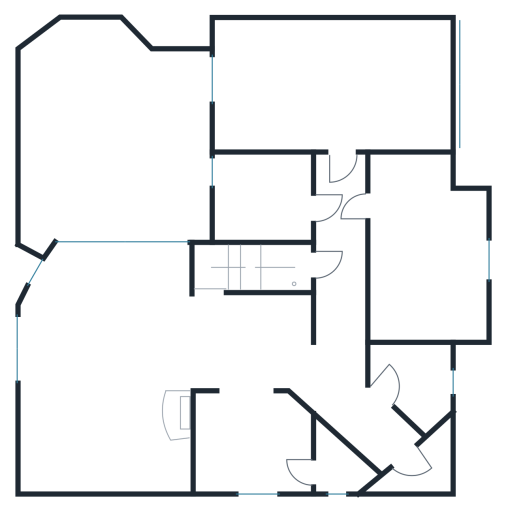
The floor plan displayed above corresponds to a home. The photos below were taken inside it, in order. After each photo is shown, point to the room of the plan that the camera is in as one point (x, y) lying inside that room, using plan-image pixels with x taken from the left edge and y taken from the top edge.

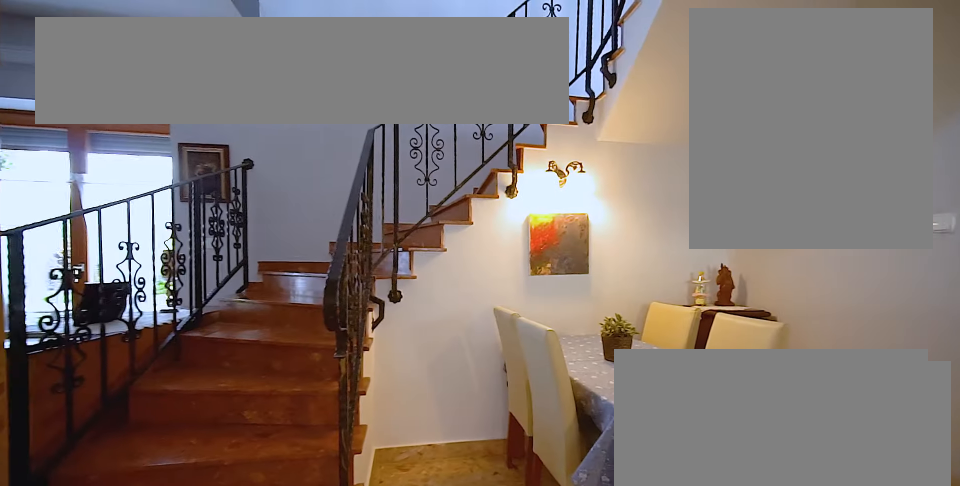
(251, 347)
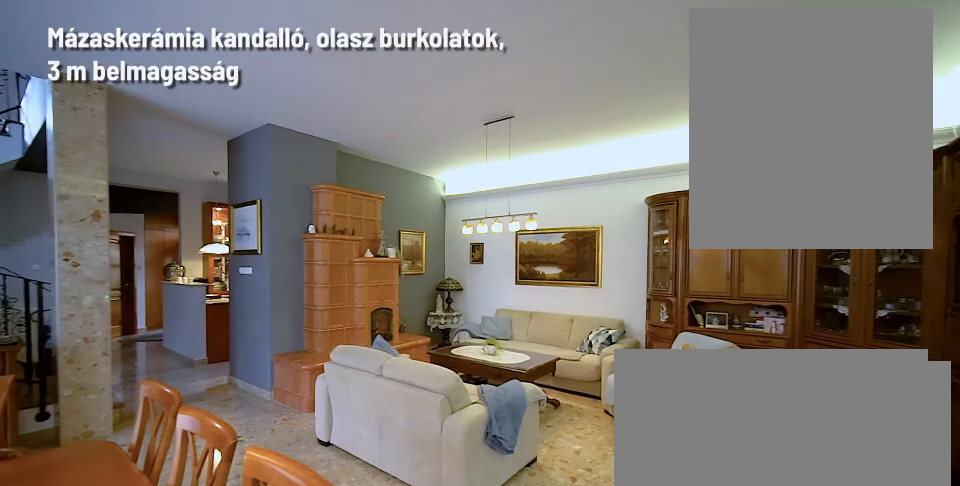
(106, 375)
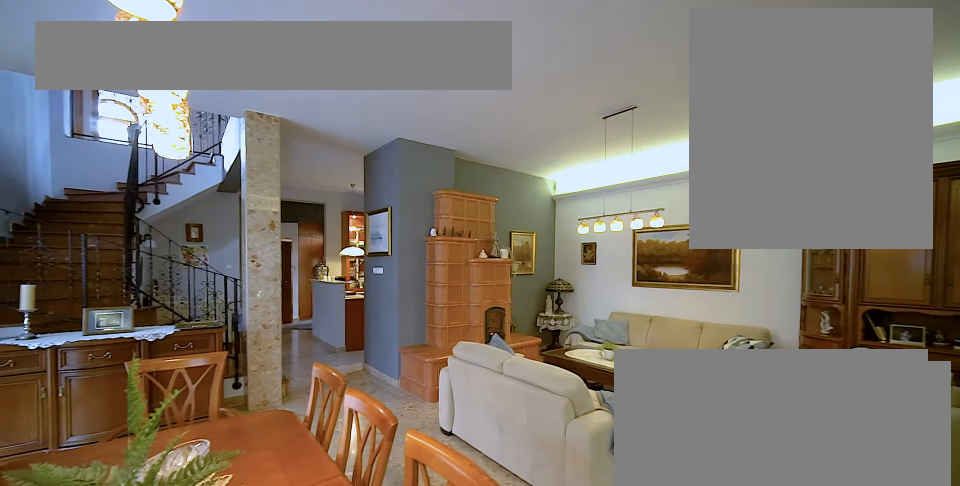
(106, 374)
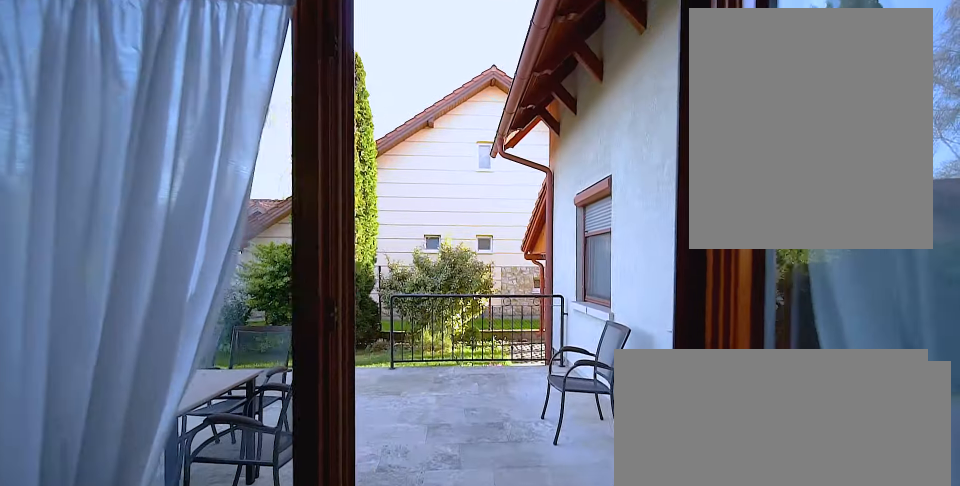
(118, 145)
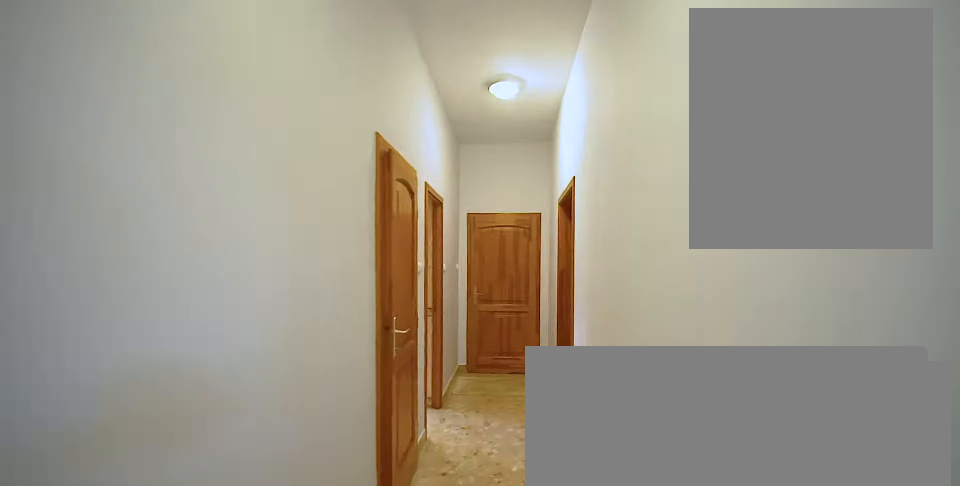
(341, 265)
